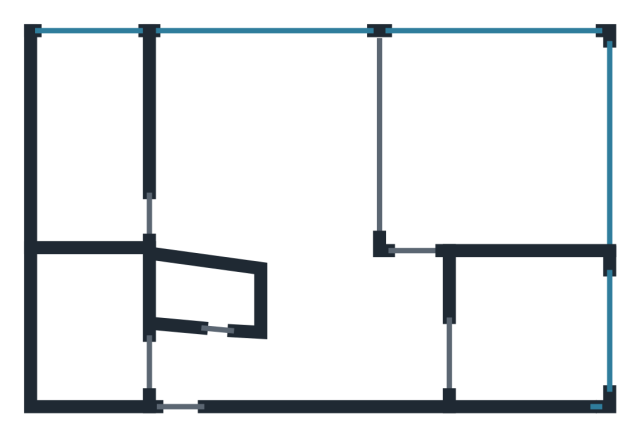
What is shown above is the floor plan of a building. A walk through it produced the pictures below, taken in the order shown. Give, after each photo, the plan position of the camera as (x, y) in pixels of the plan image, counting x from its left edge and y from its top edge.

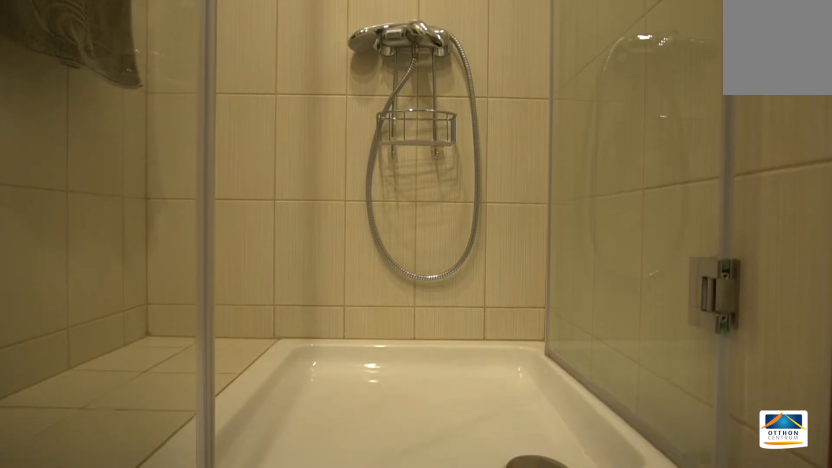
(191, 290)
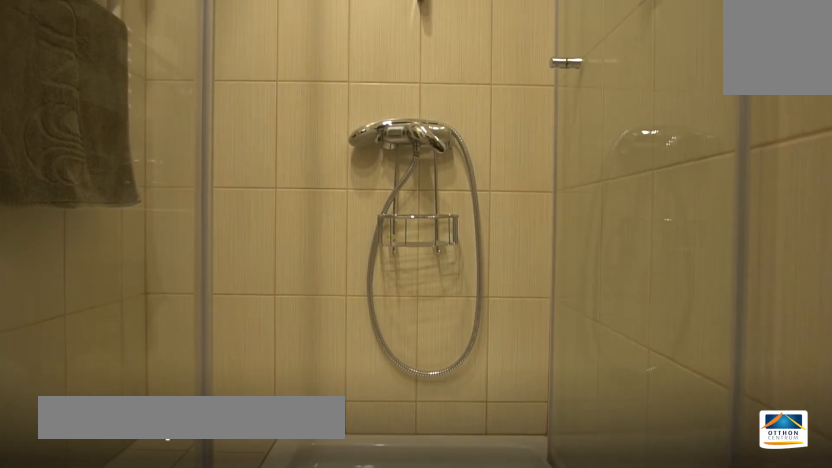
(193, 291)
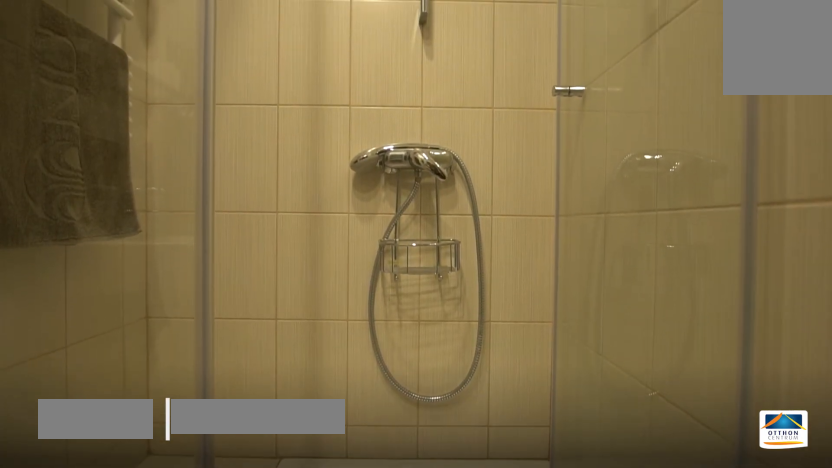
(193, 292)
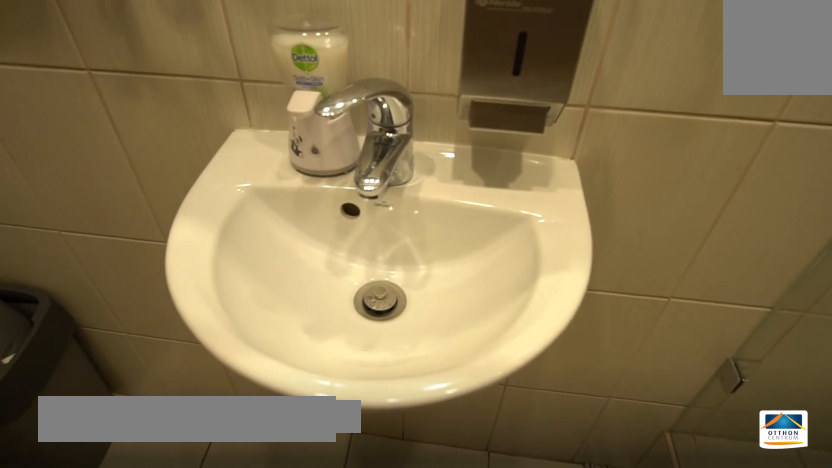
(193, 292)
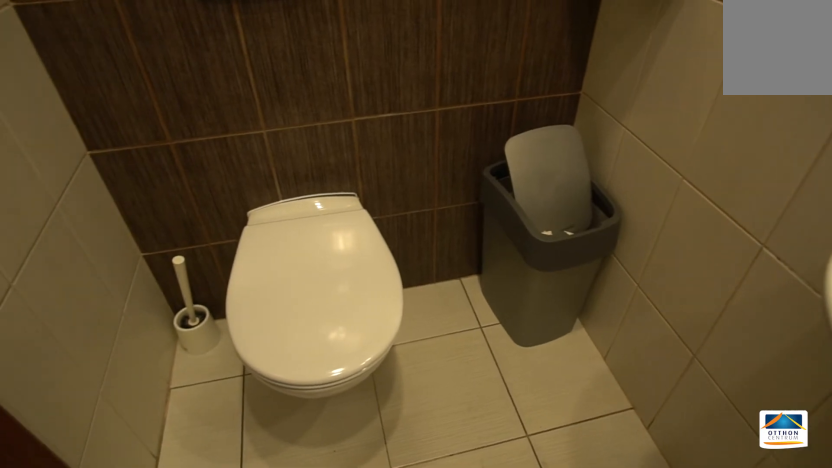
(192, 291)
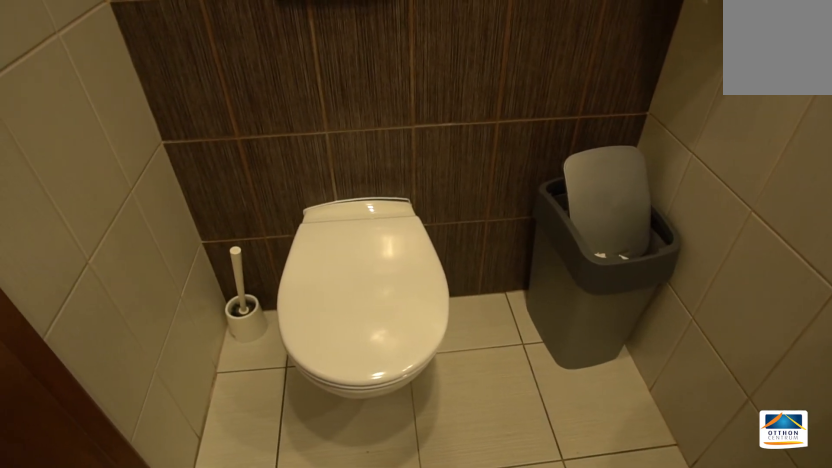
(193, 291)
